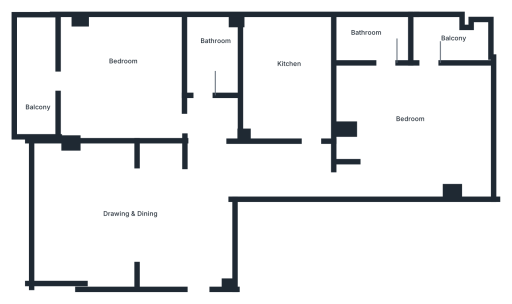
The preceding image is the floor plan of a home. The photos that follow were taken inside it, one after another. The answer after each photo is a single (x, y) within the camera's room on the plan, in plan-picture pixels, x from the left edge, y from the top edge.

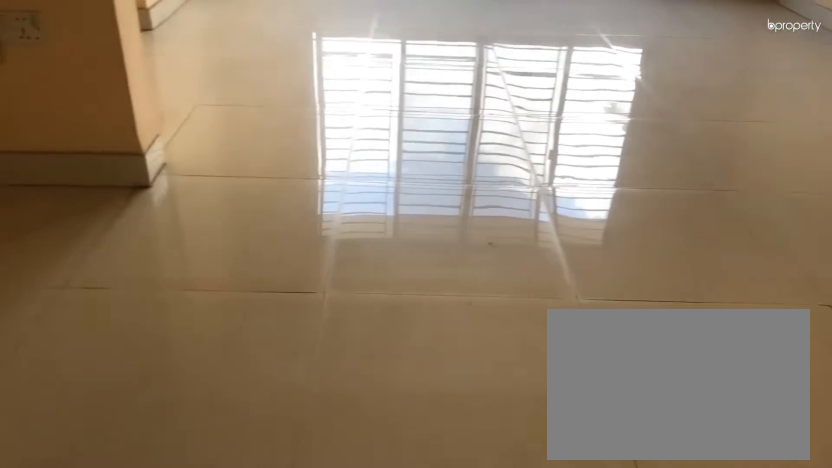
(116, 218)
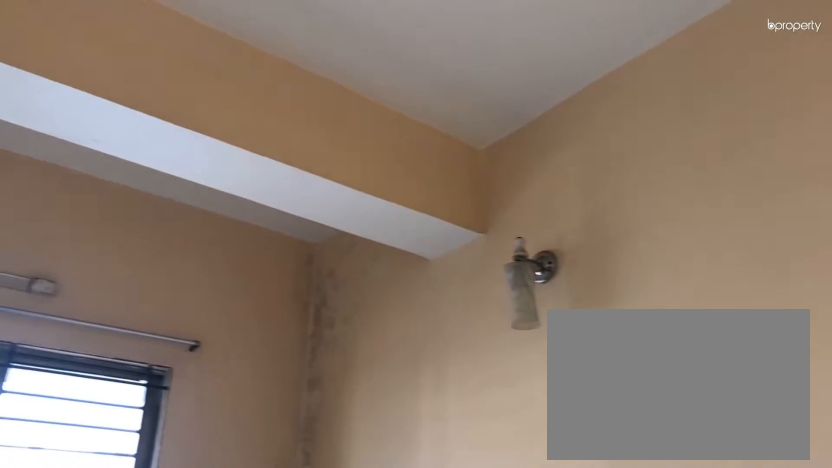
(124, 218)
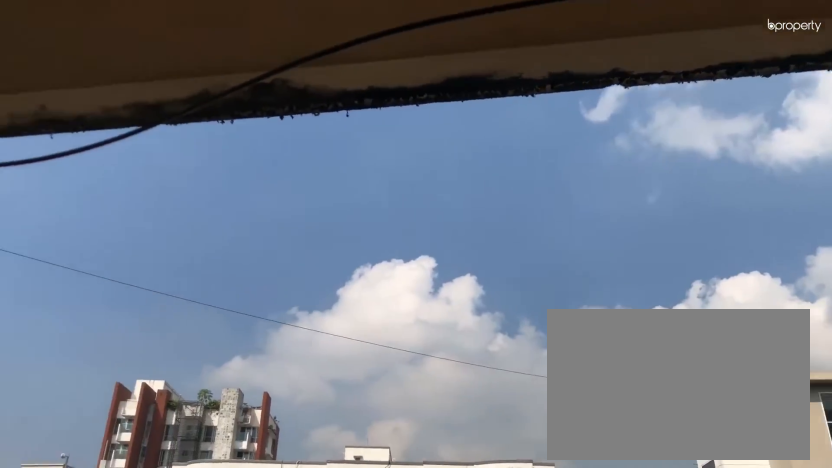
(41, 81)
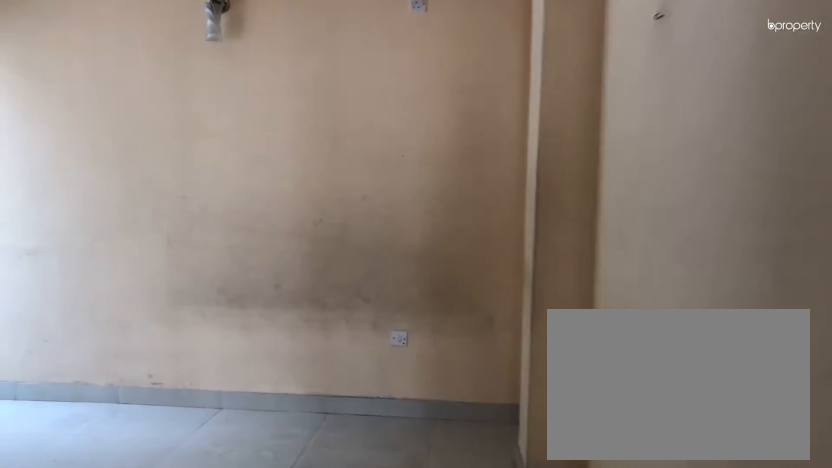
(408, 113)
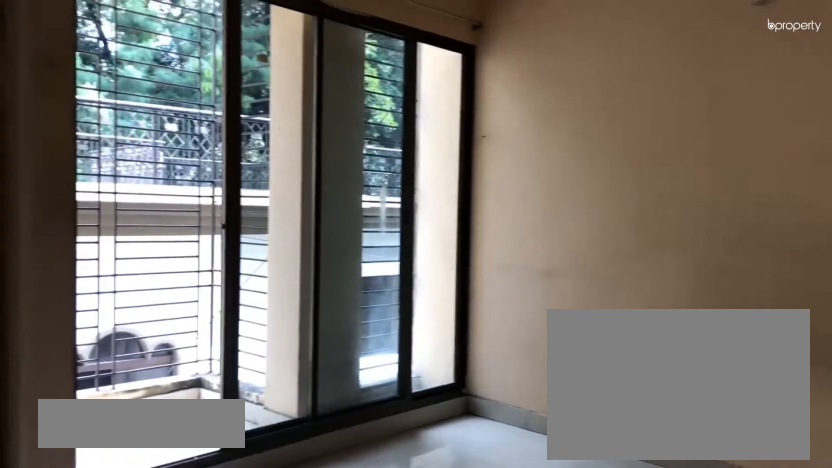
(408, 113)
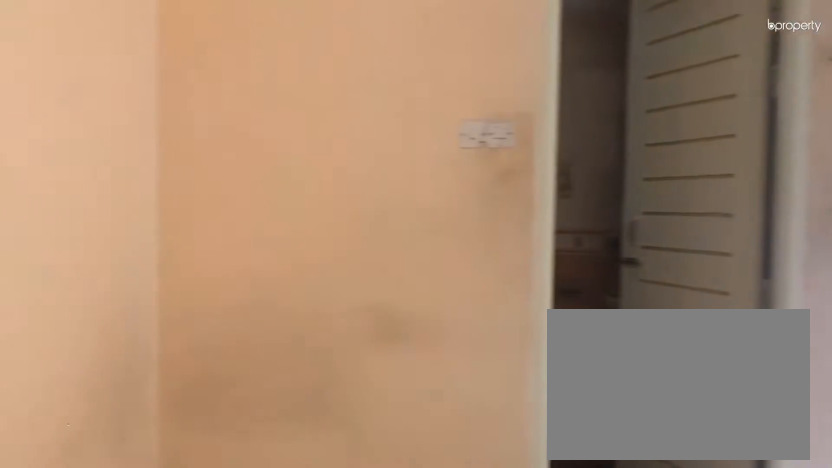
(408, 113)
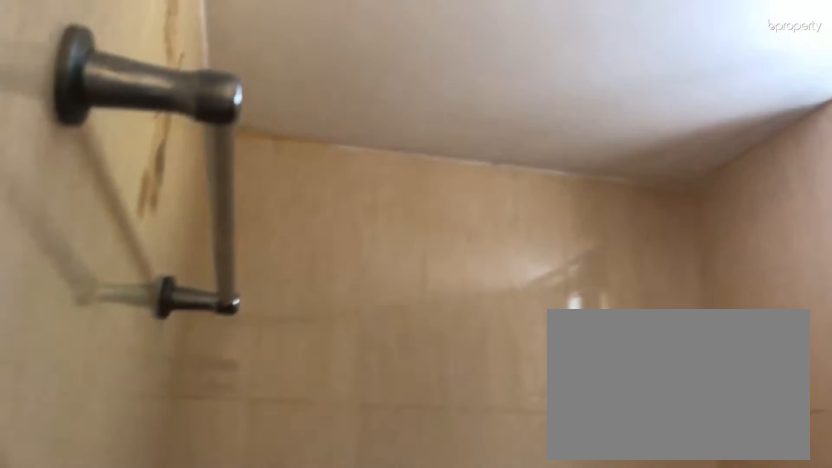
(372, 34)
